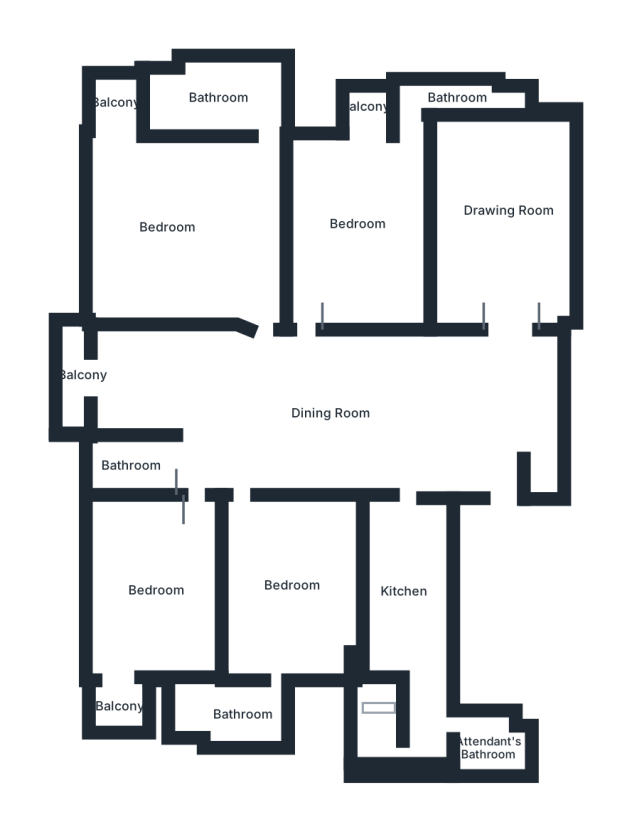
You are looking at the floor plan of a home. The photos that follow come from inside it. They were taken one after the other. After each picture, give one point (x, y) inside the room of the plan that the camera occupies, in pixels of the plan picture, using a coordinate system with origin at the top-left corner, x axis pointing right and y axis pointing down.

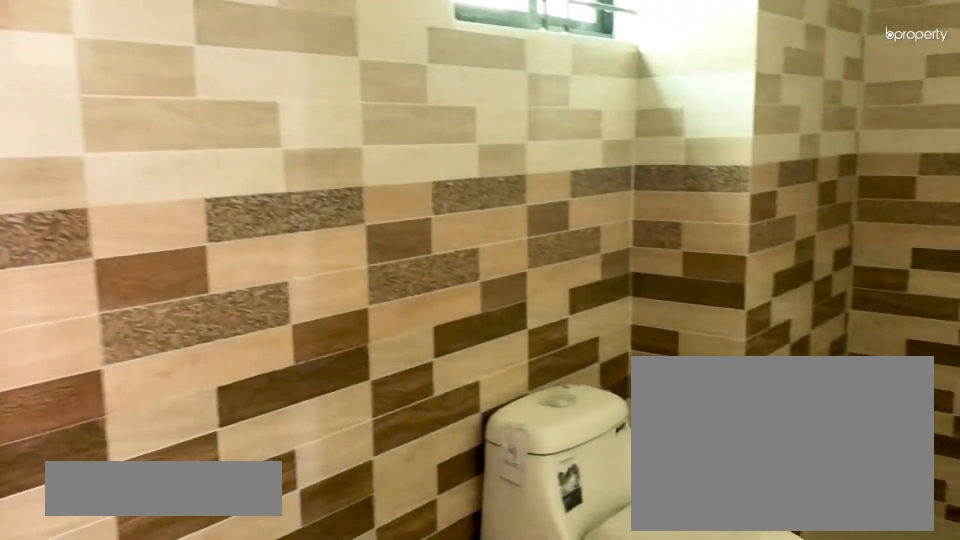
(440, 98)
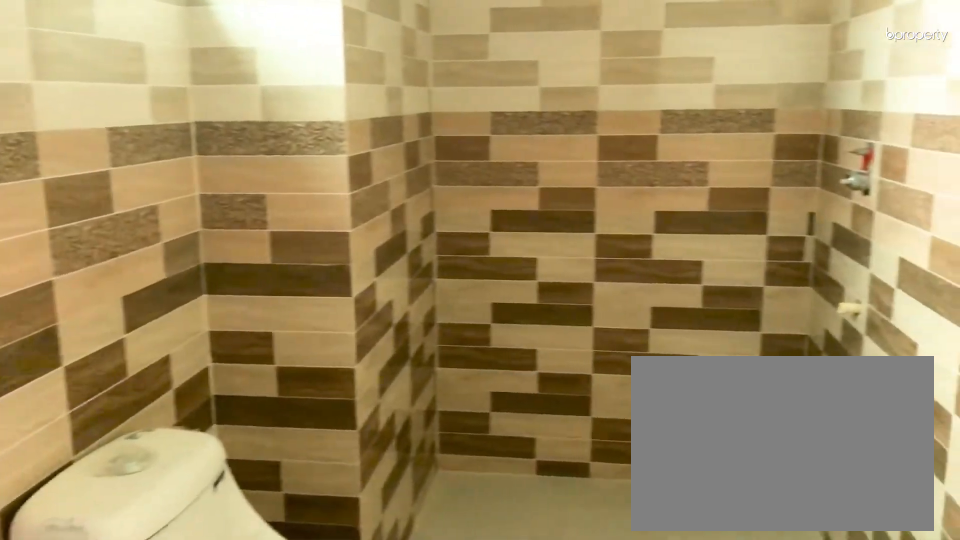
(440, 98)
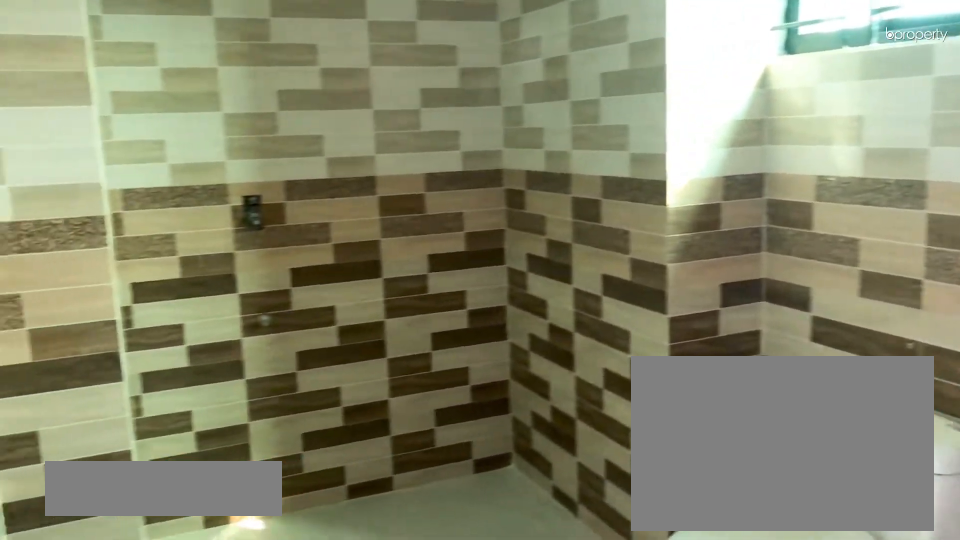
(216, 99)
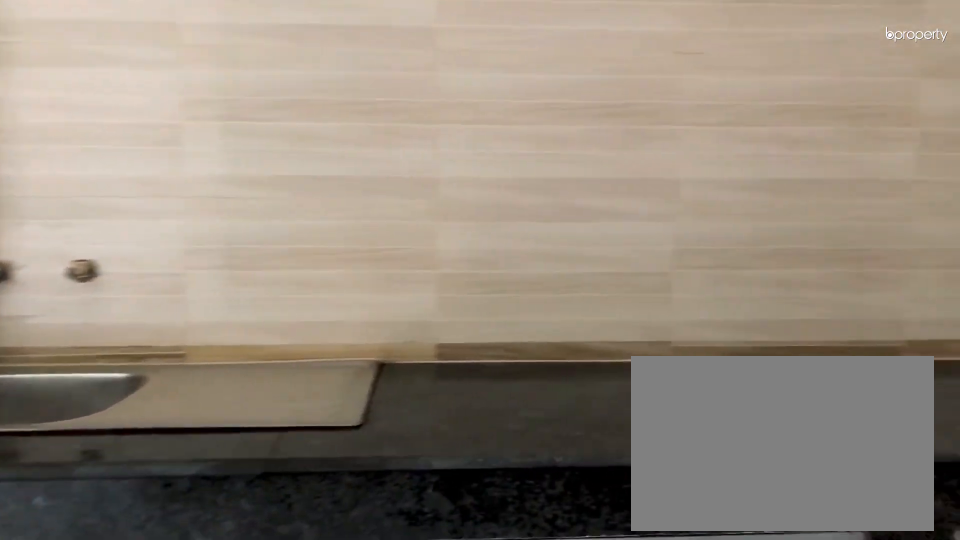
(404, 595)
